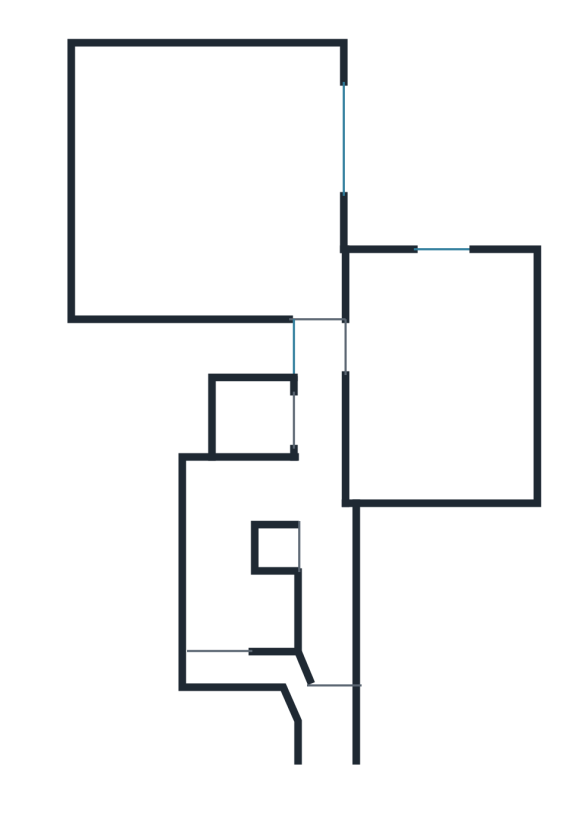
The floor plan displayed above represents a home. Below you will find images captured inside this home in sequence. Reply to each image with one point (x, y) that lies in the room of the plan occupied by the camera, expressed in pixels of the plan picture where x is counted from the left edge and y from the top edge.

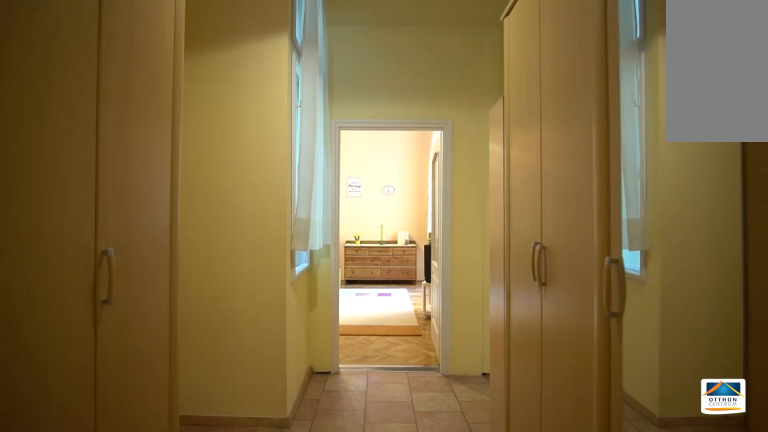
(320, 478)
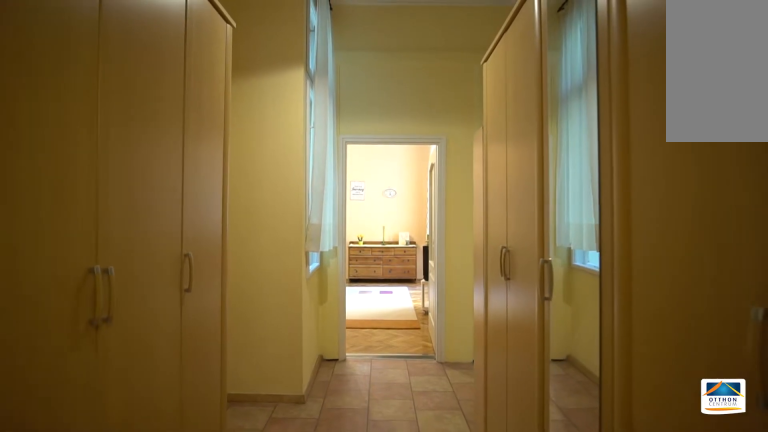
(320, 478)
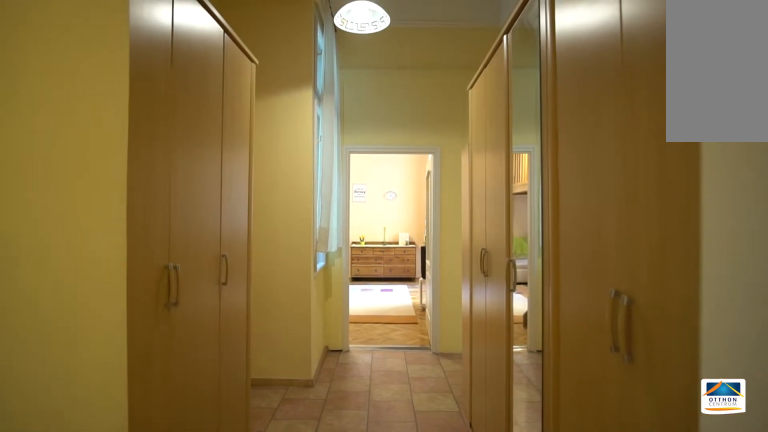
(320, 477)
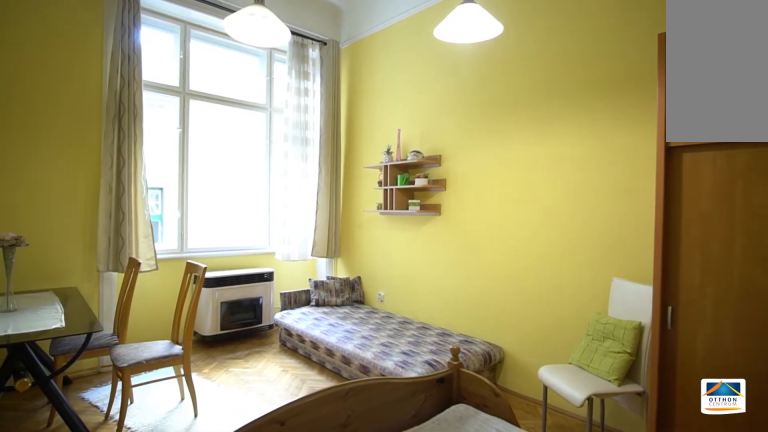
(433, 363)
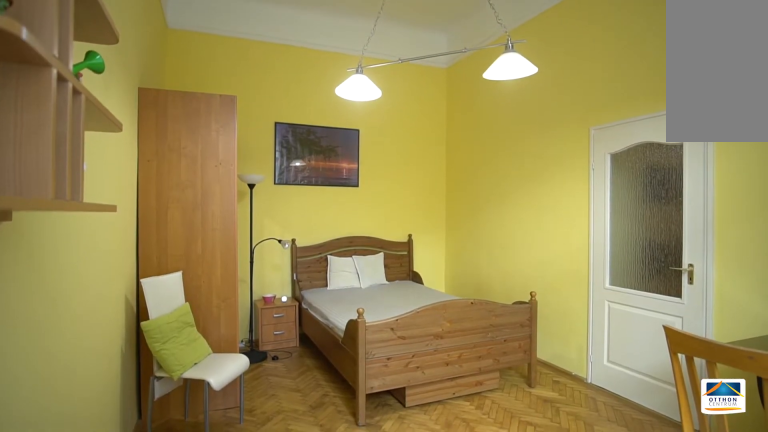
(434, 364)
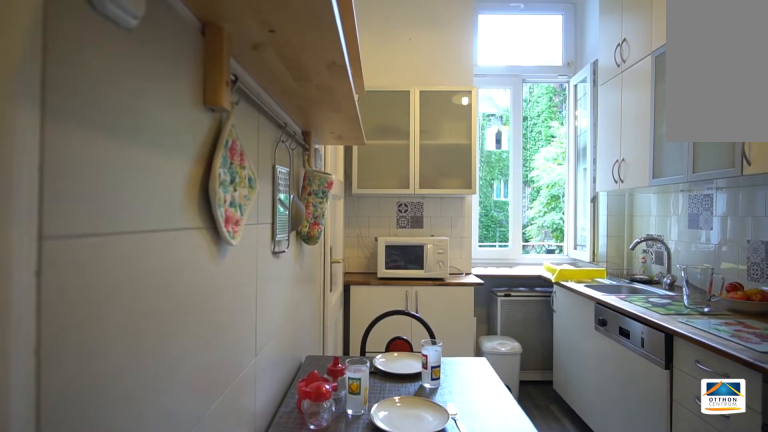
(208, 566)
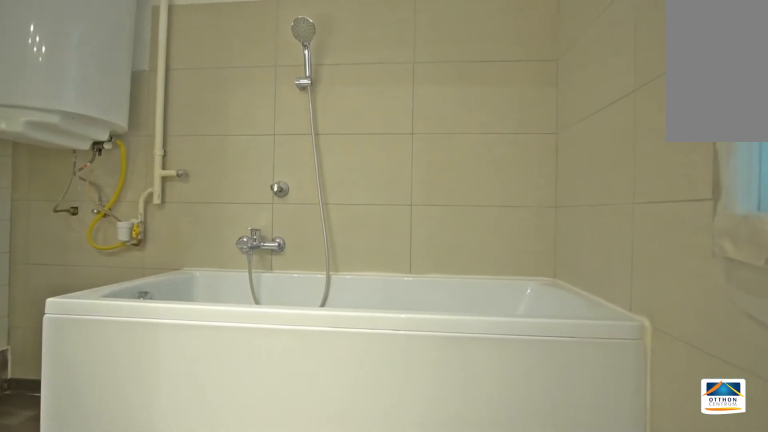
(250, 413)
